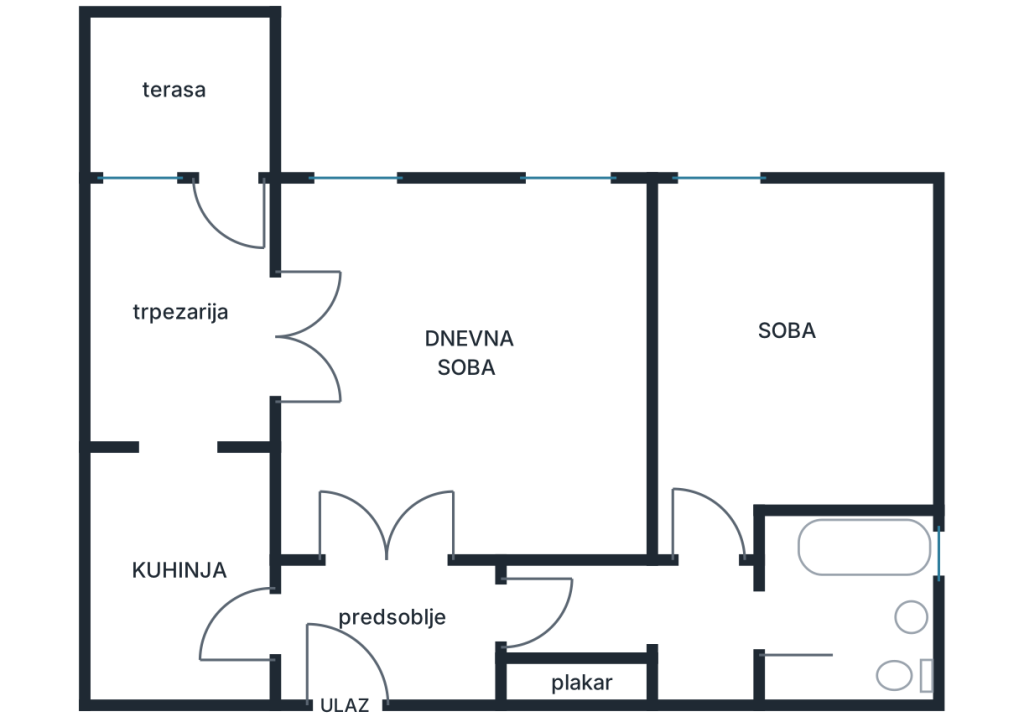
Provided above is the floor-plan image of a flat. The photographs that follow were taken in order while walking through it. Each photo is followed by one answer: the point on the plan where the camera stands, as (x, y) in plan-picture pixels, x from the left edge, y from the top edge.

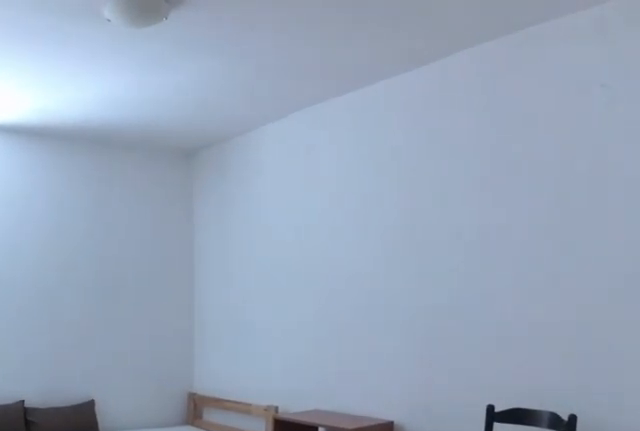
(712, 560)
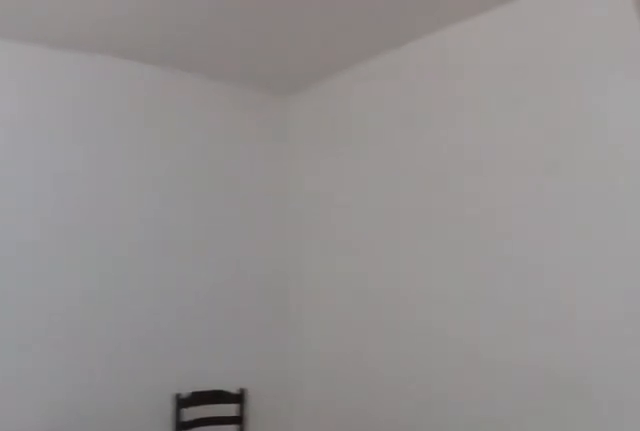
(686, 258)
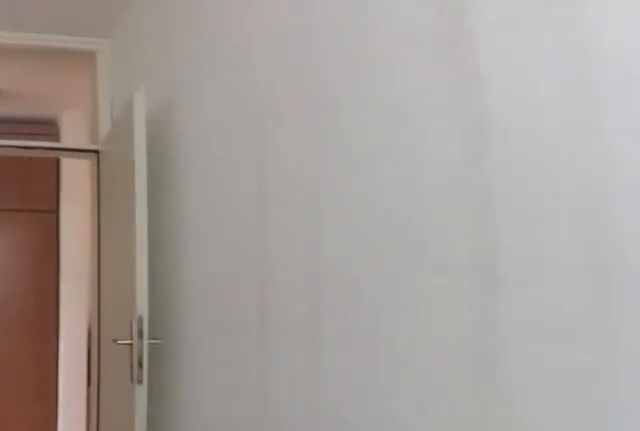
(709, 320)
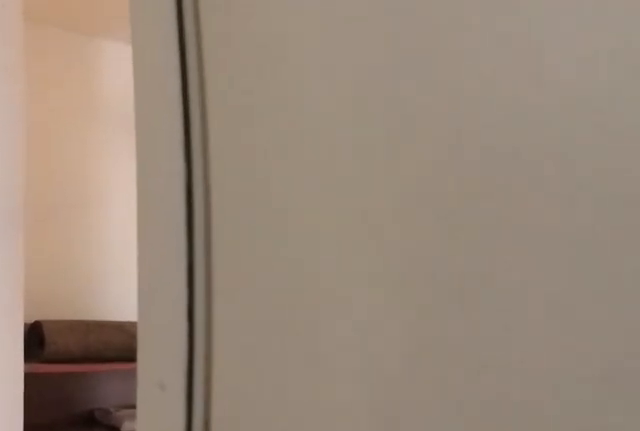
(708, 465)
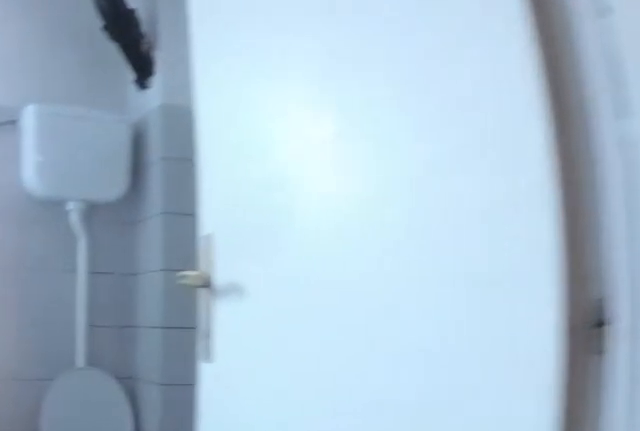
(719, 615)
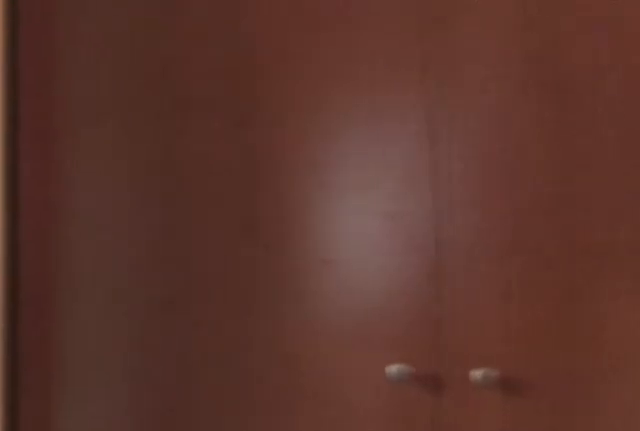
(725, 558)
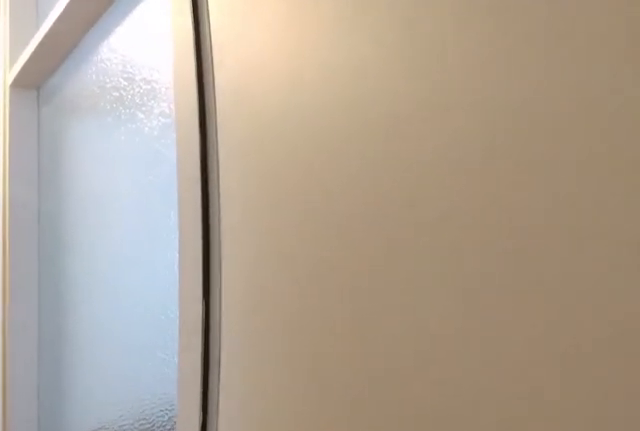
(616, 601)
